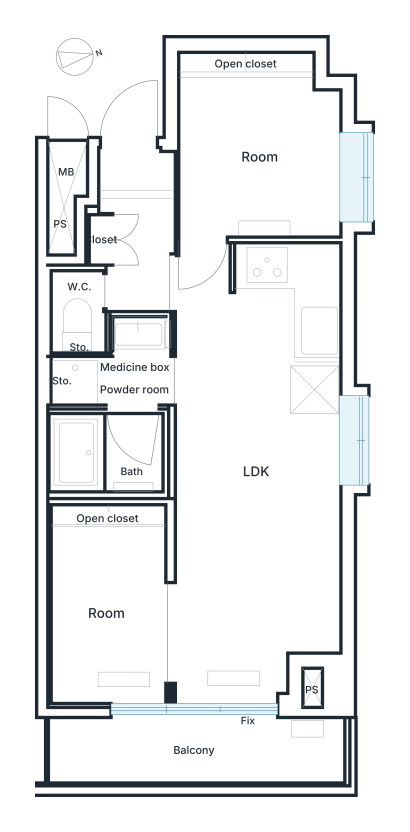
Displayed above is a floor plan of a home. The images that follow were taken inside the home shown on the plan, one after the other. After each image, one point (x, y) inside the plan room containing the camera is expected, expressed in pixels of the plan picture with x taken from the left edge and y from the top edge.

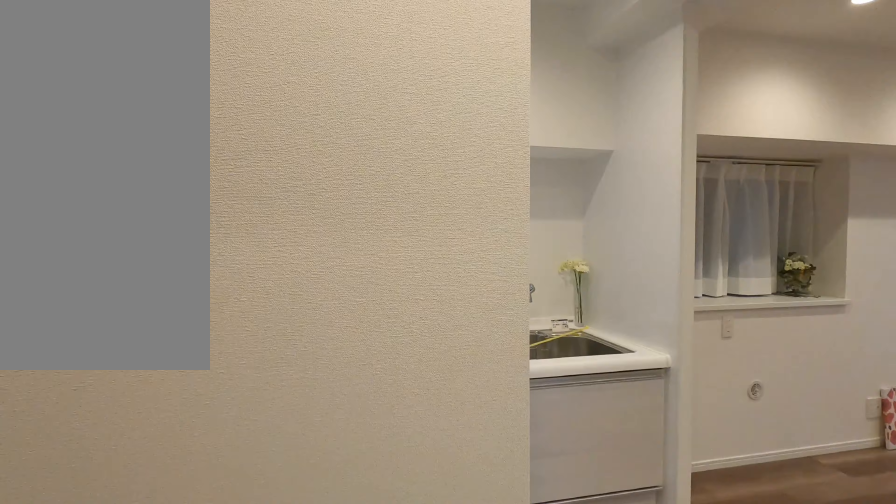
(201, 268)
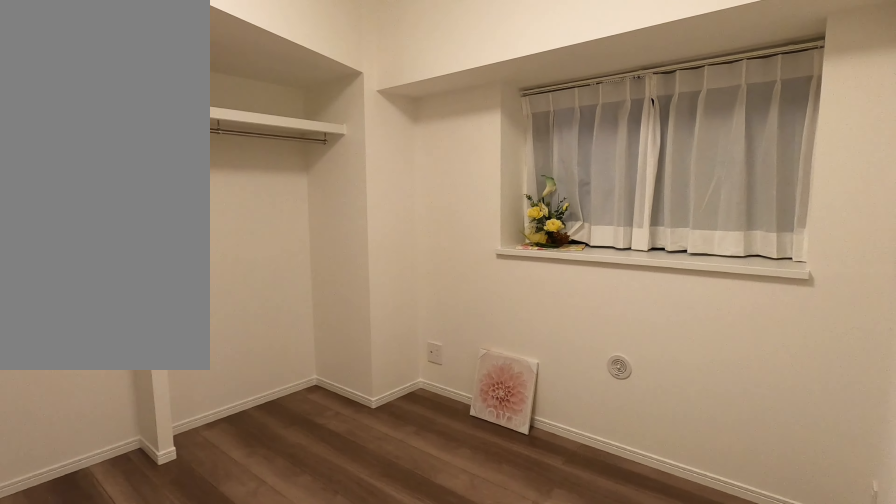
(257, 154)
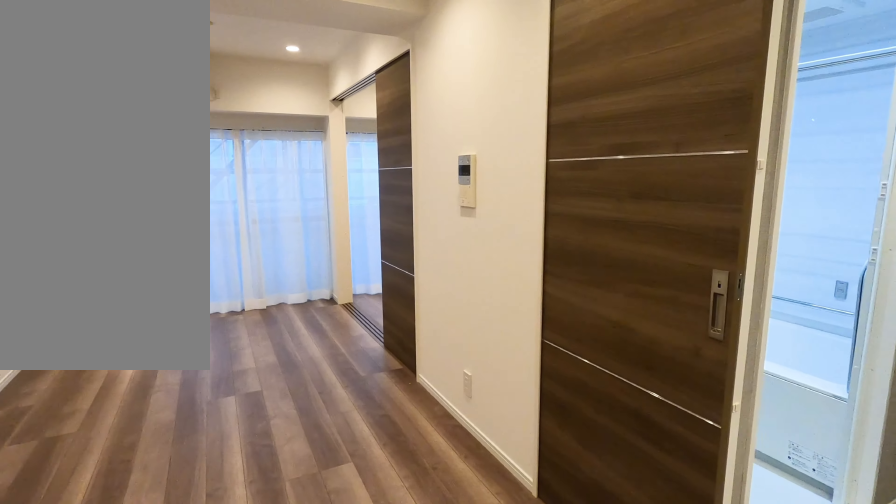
(266, 322)
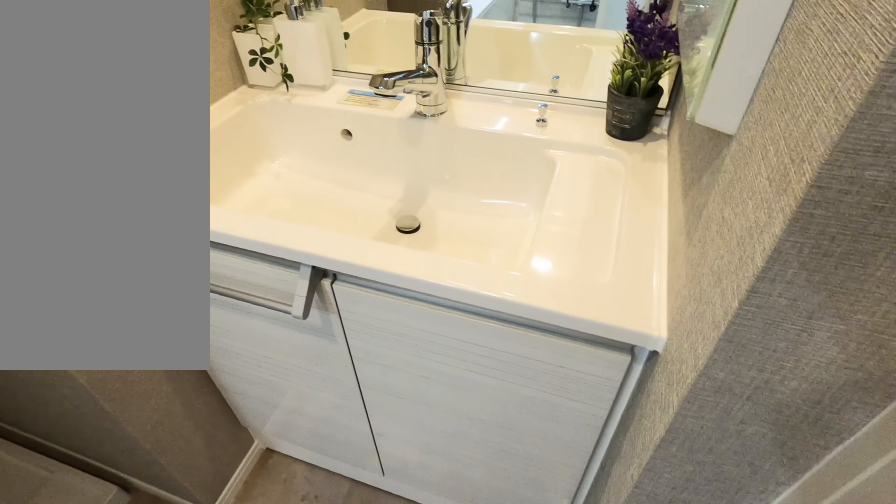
(123, 382)
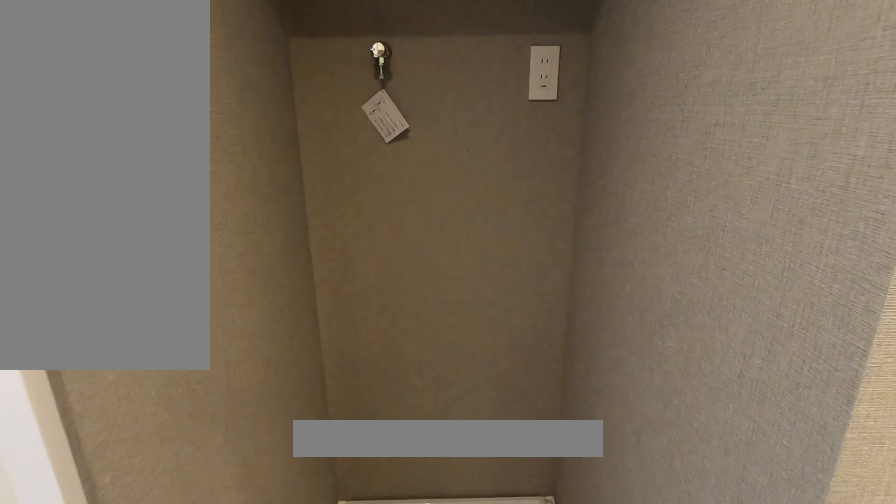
(123, 385)
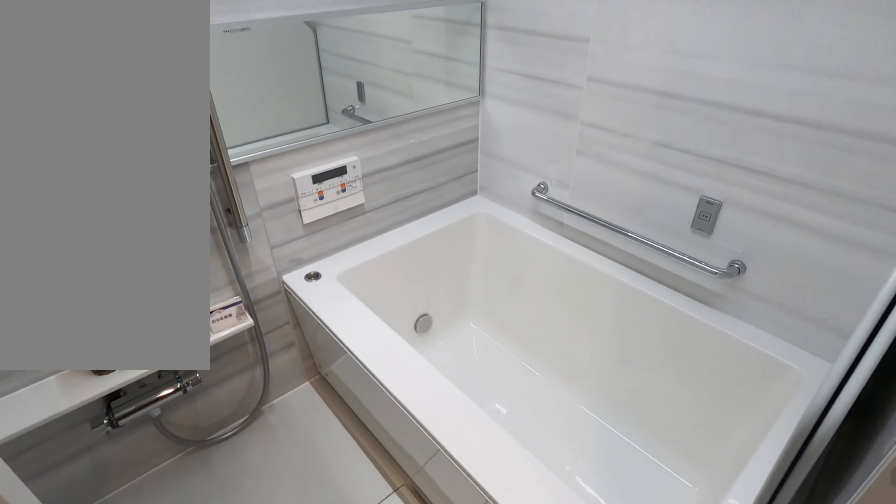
(128, 450)
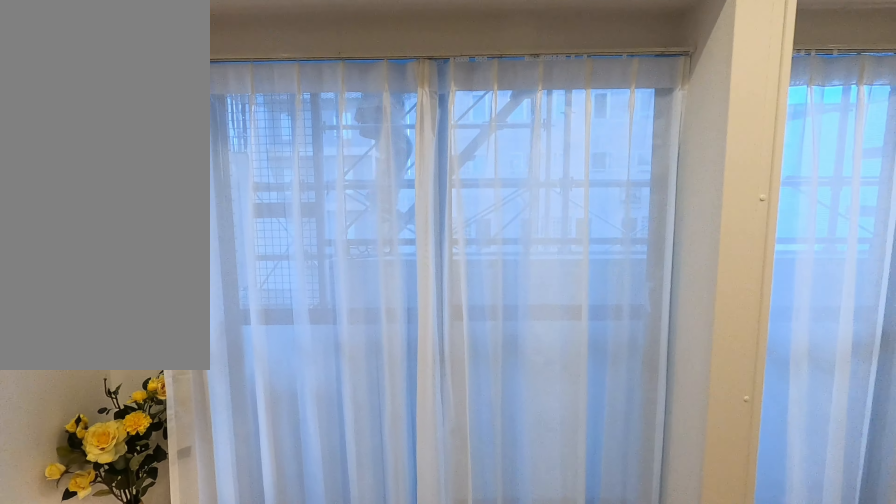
(235, 553)
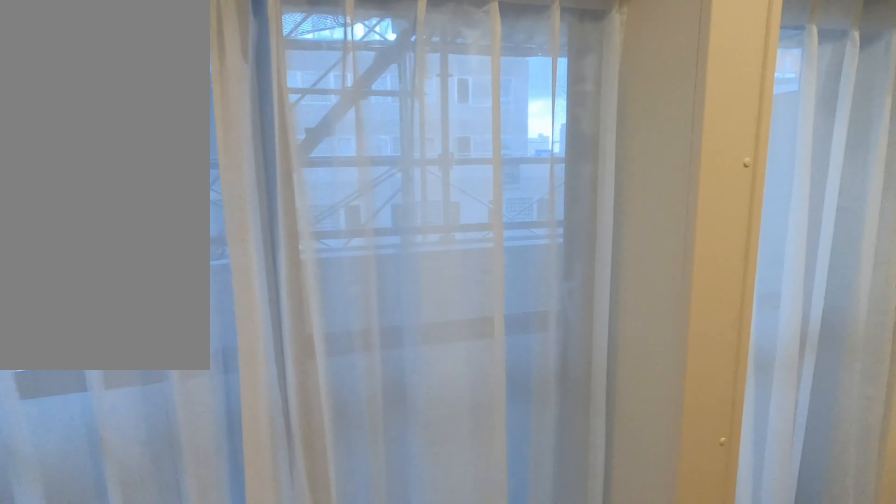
(235, 553)
